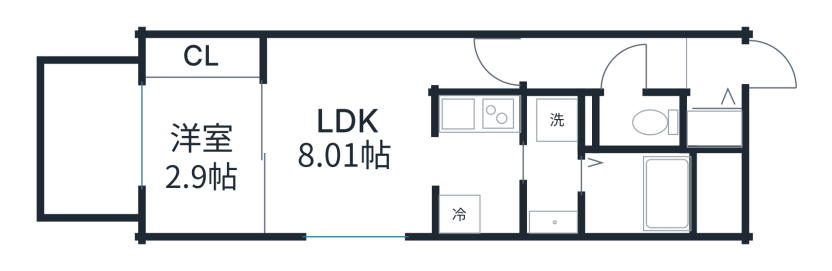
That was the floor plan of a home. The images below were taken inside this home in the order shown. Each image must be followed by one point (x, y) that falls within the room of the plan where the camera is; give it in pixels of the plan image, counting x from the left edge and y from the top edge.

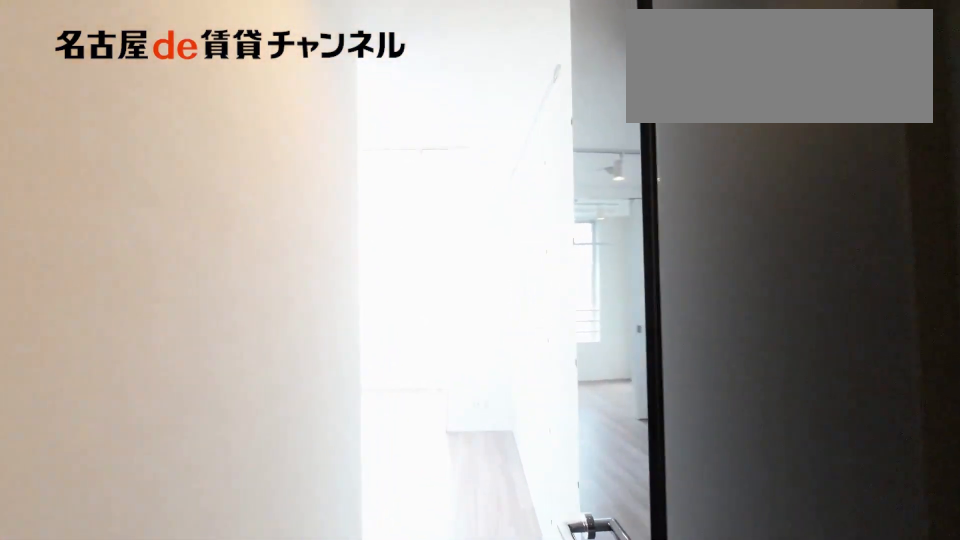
(714, 71)
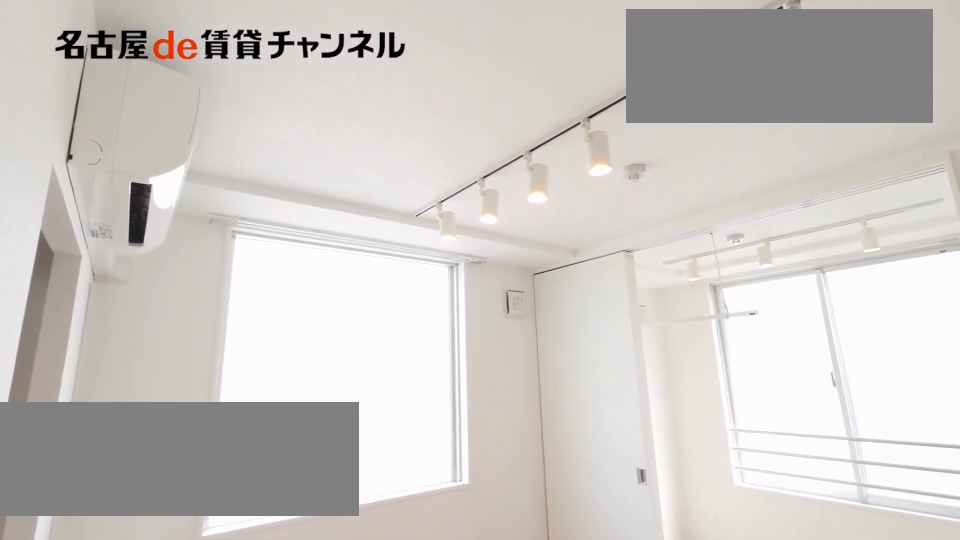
(362, 125)
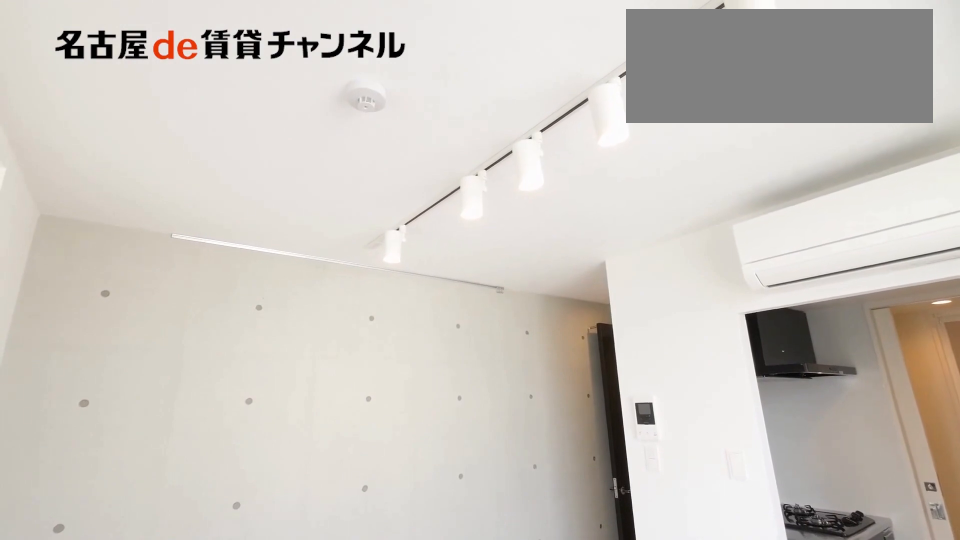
(362, 125)
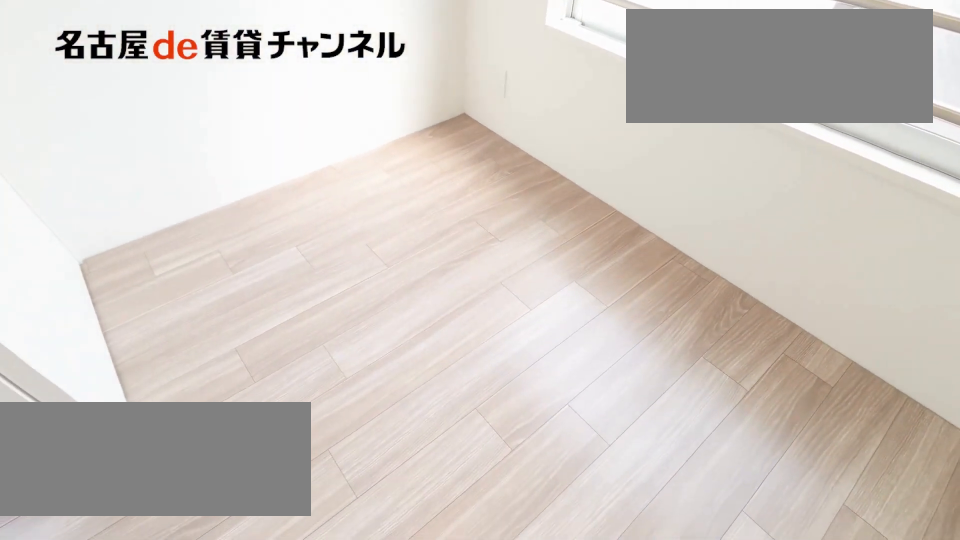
(200, 157)
